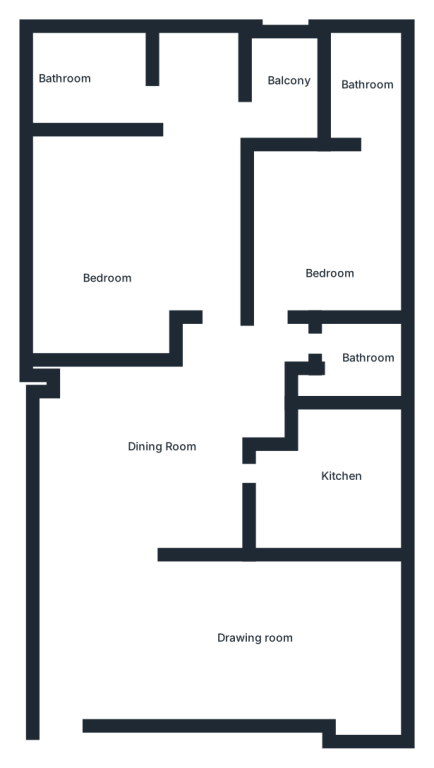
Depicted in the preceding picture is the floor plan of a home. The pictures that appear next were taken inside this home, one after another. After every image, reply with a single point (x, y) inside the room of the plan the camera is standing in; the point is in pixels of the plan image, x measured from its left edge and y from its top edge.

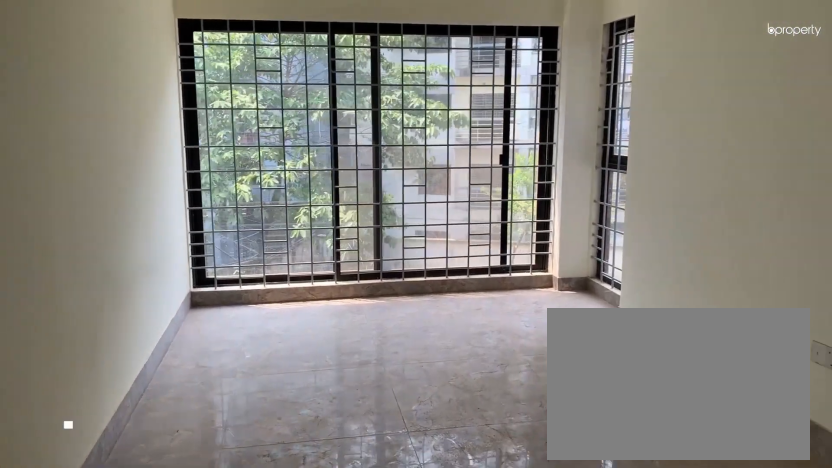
(227, 636)
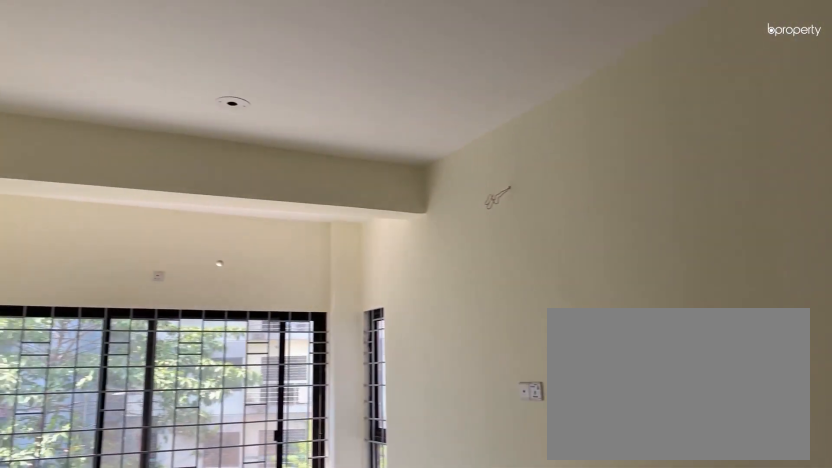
(227, 636)
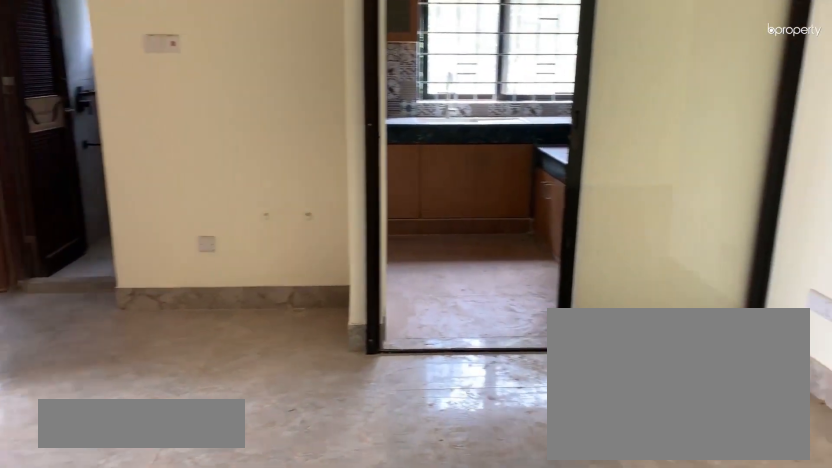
(170, 463)
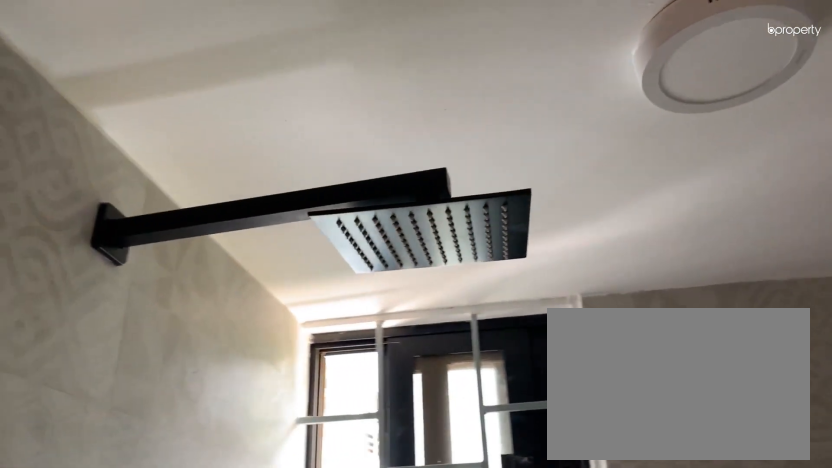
(354, 384)
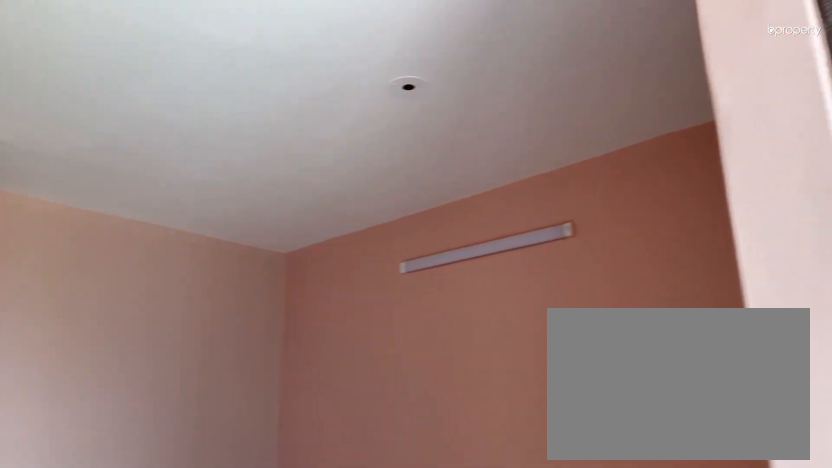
(105, 237)
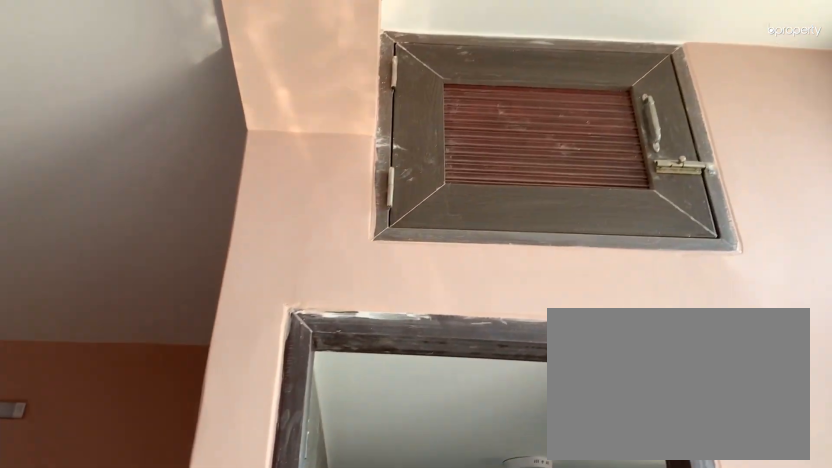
(105, 237)
